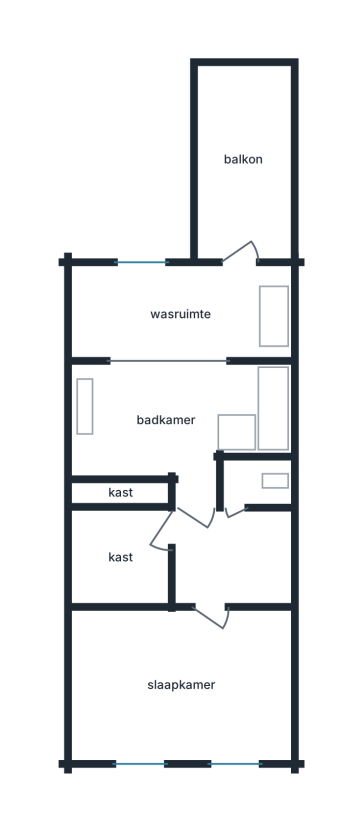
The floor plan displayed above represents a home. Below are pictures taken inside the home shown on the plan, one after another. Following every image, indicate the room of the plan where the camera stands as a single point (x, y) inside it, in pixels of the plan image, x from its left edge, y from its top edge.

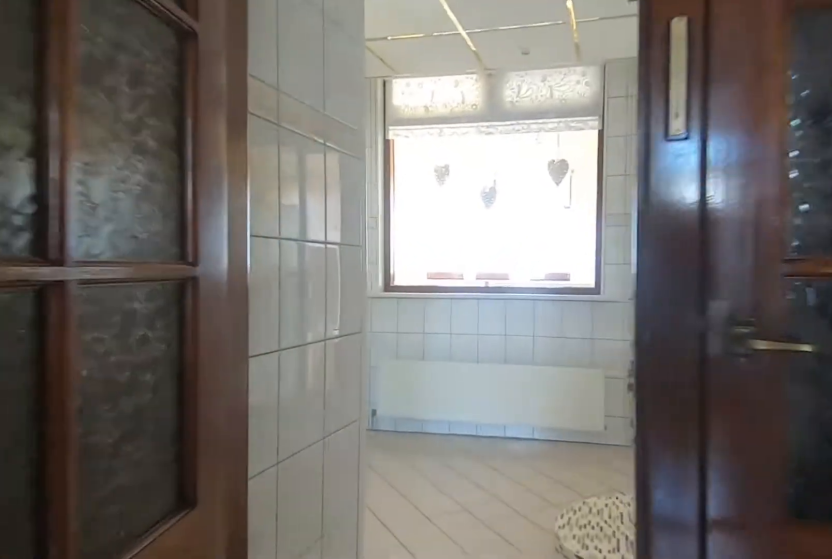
(215, 541)
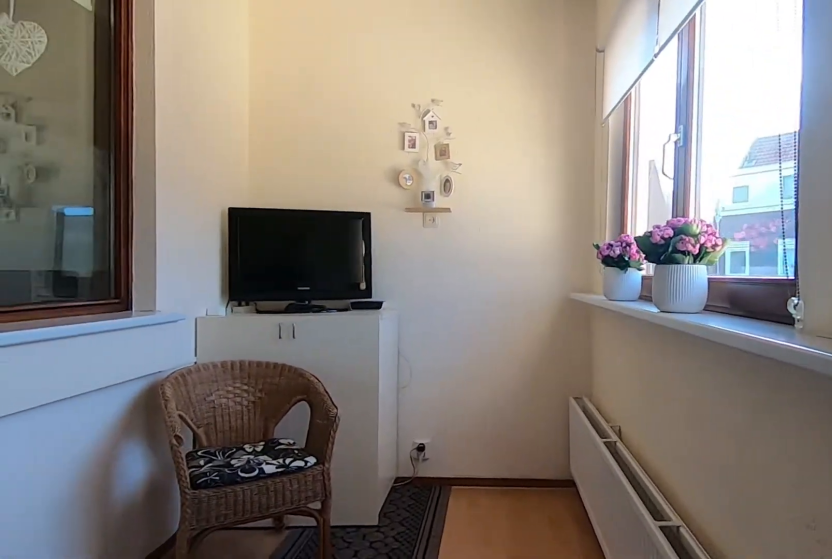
(156, 312)
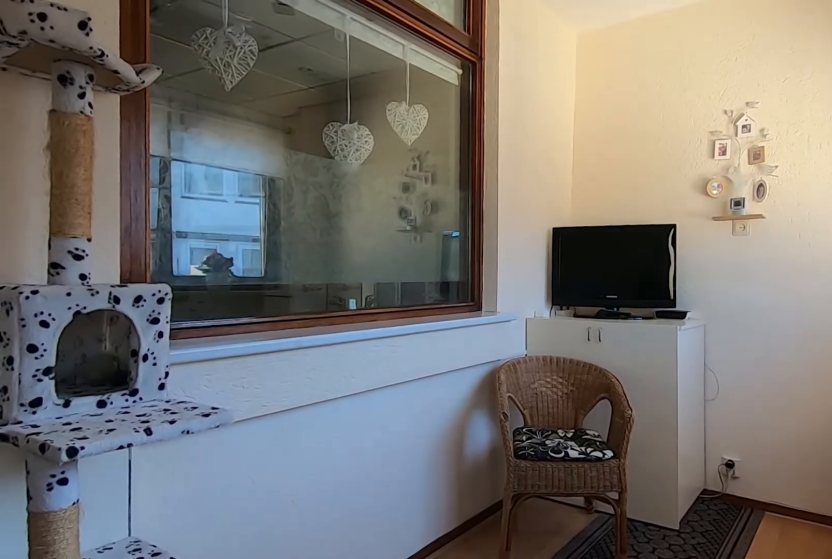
(156, 312)
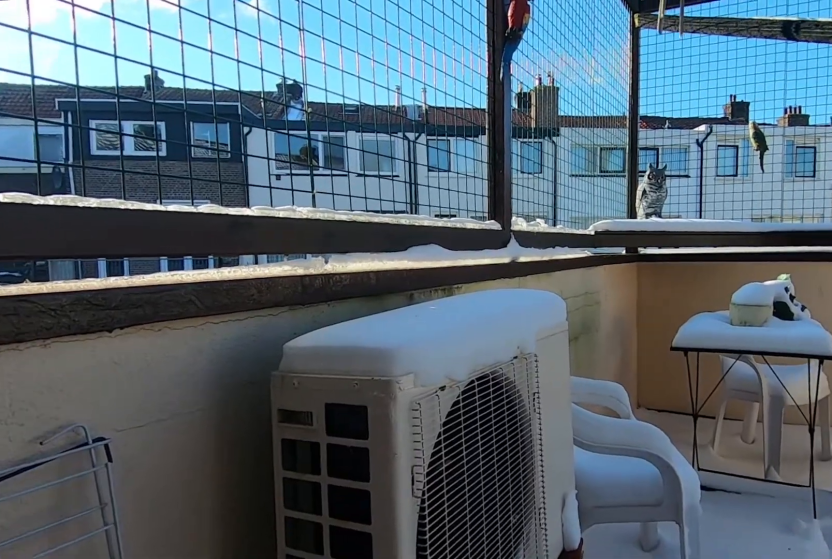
(242, 159)
